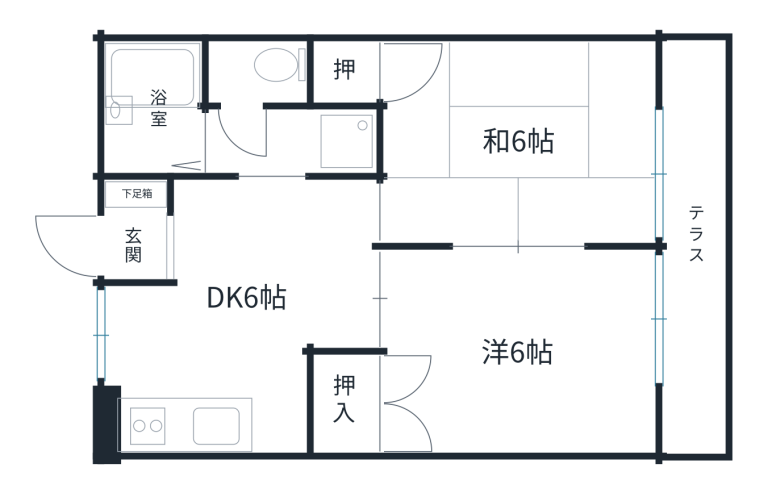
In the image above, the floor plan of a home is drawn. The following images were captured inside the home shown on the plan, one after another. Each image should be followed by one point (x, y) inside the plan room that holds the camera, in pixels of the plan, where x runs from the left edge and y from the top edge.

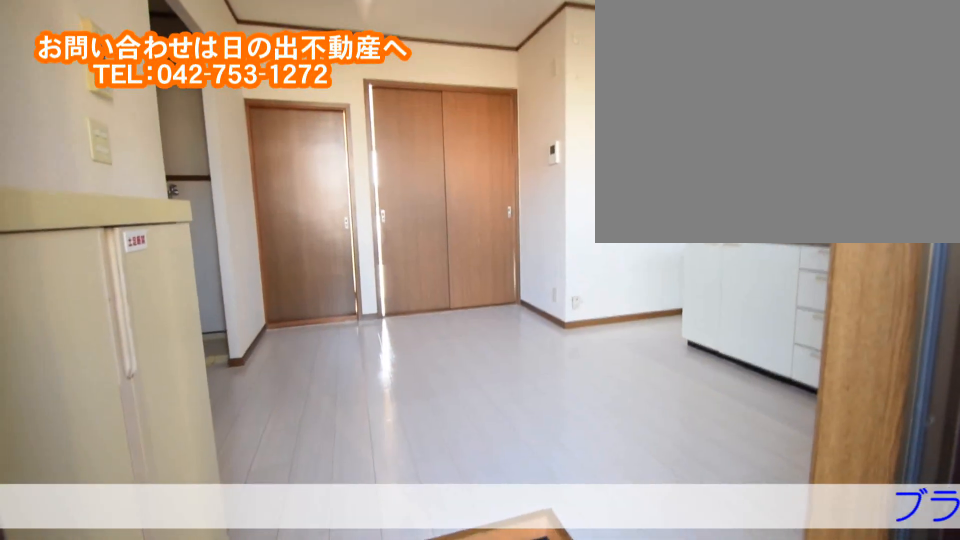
(168, 244)
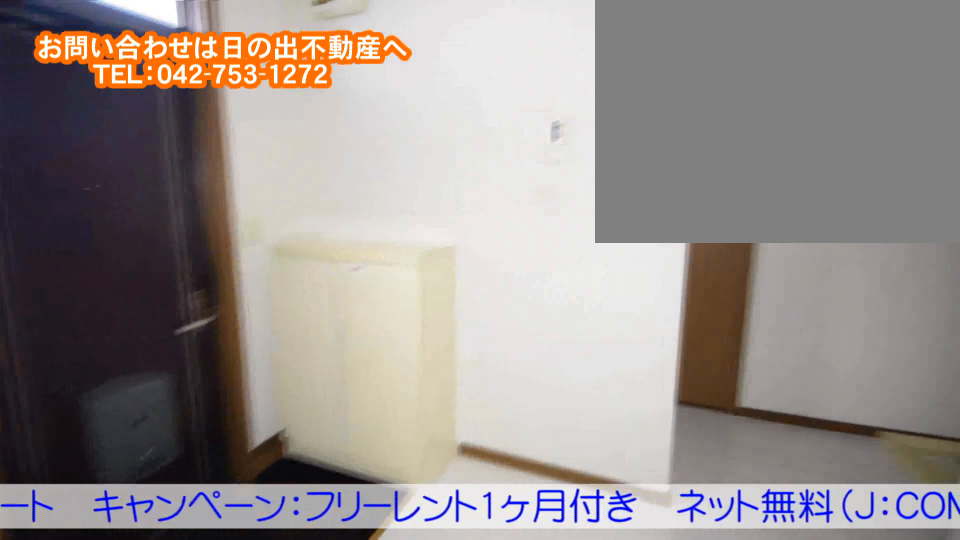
(251, 329)
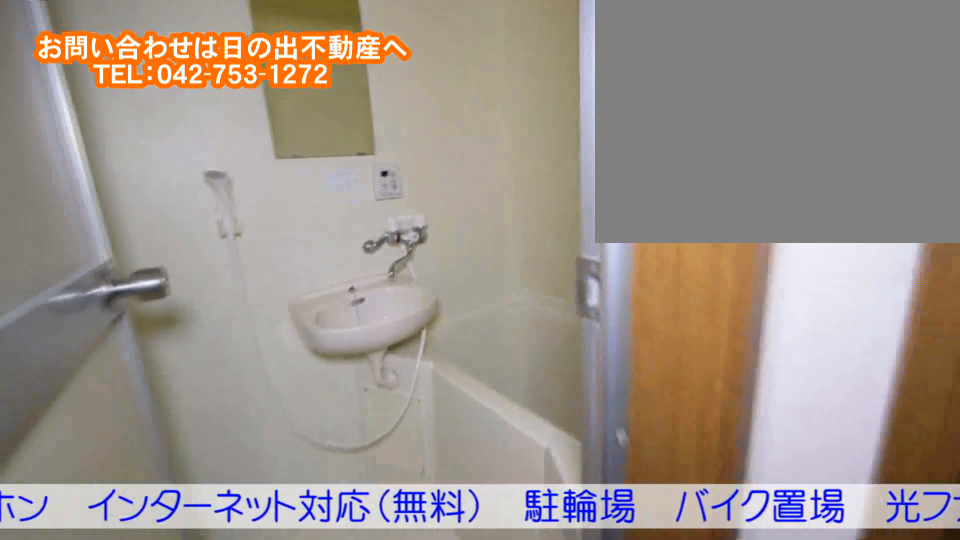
(156, 126)
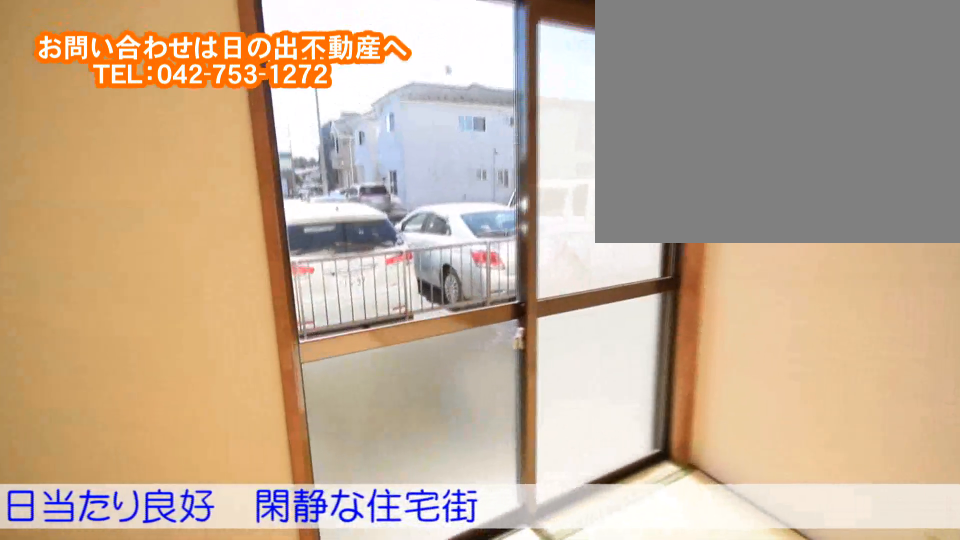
(585, 141)
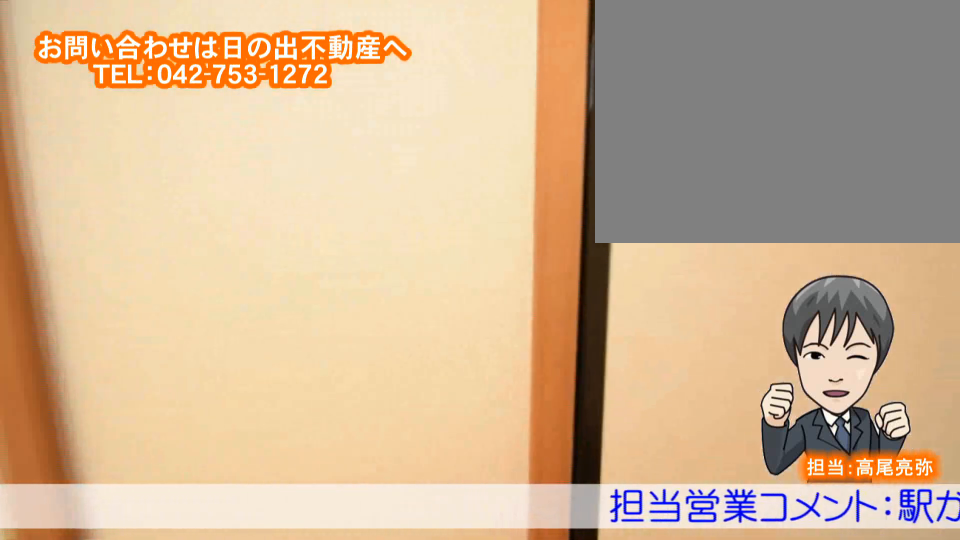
(585, 140)
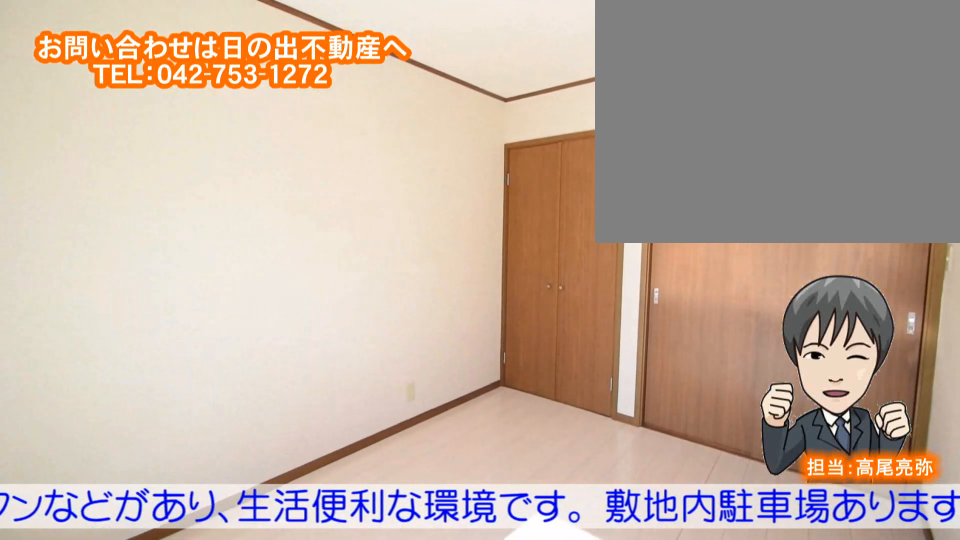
(591, 344)
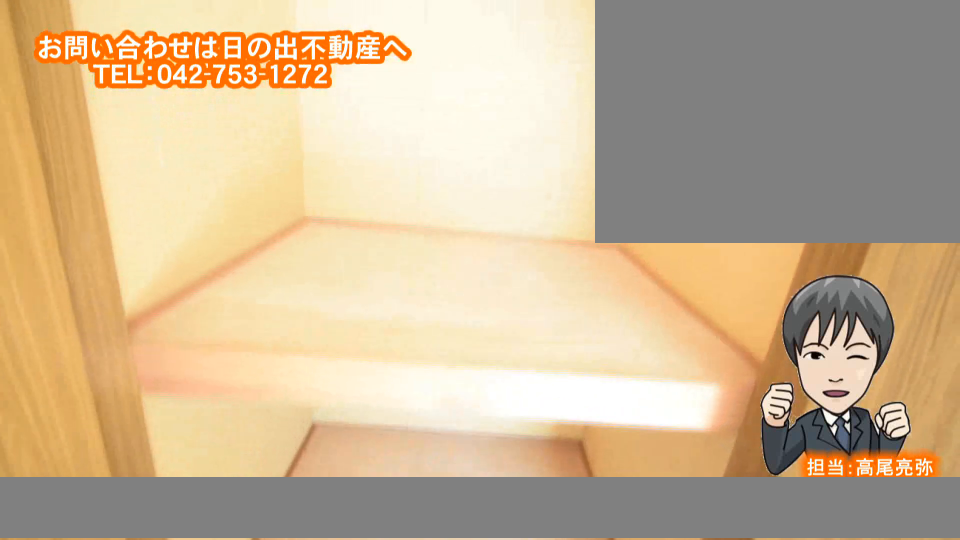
(591, 343)
